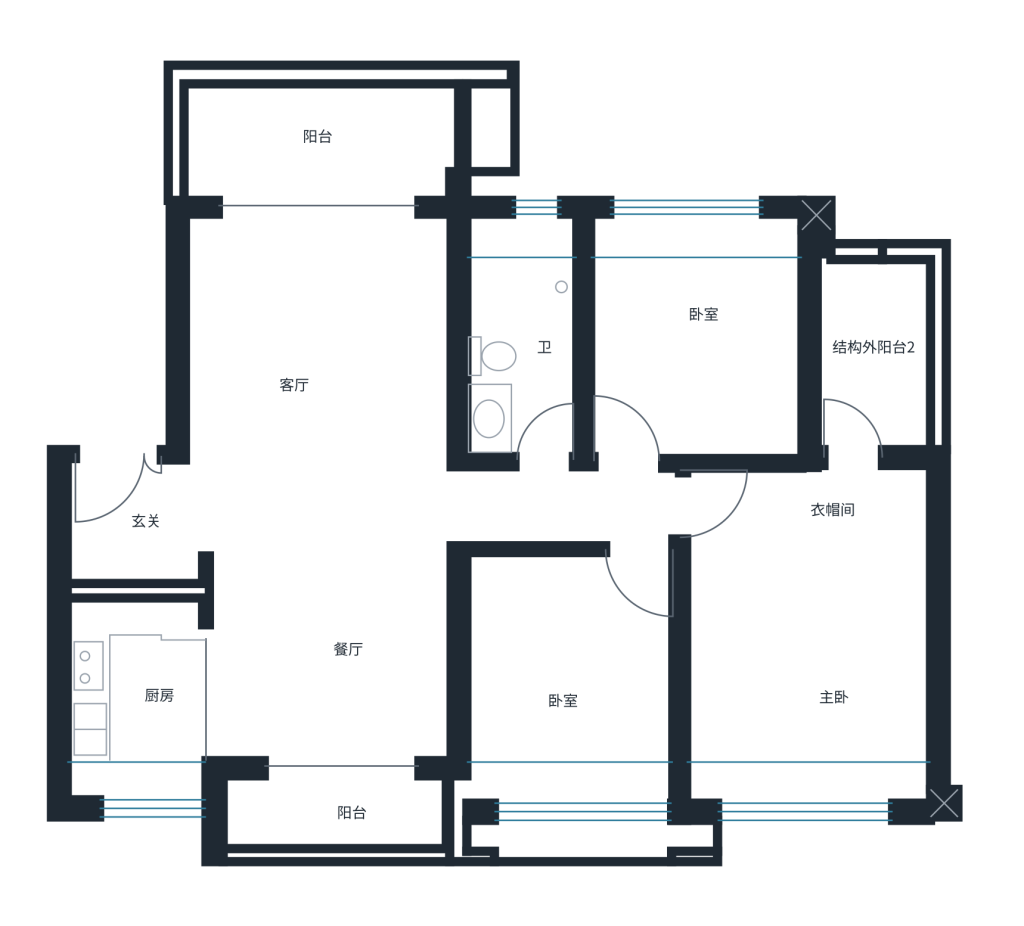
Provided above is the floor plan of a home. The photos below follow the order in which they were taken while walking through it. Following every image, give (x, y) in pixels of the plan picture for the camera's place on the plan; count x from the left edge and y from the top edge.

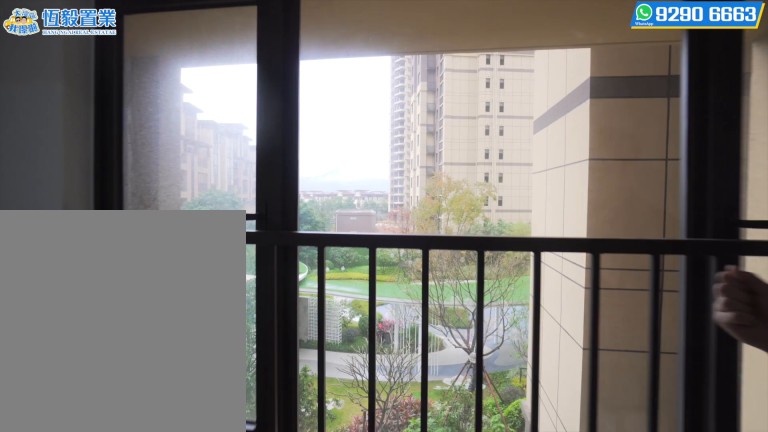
(535, 767)
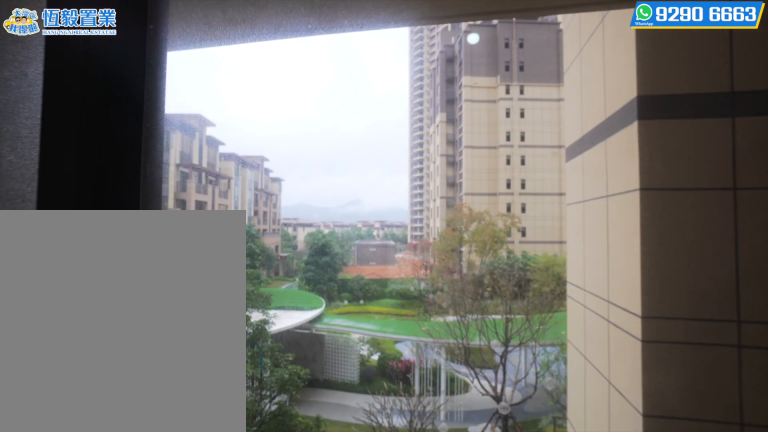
(536, 769)
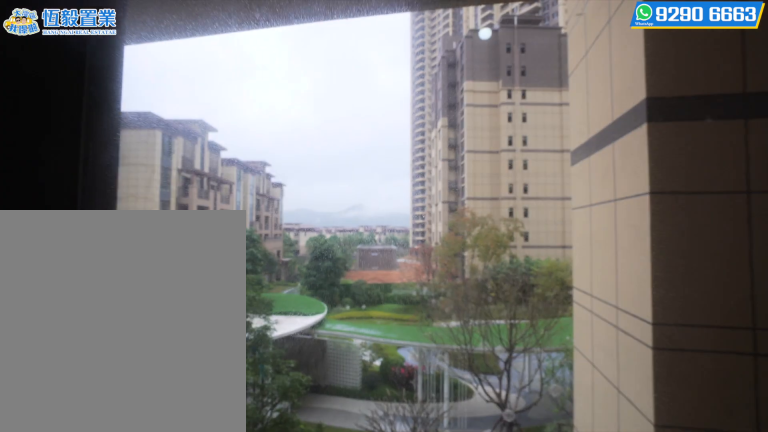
(535, 768)
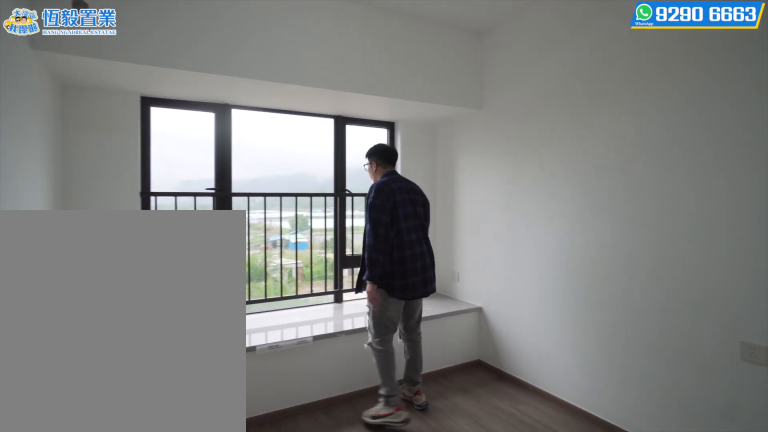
(716, 292)
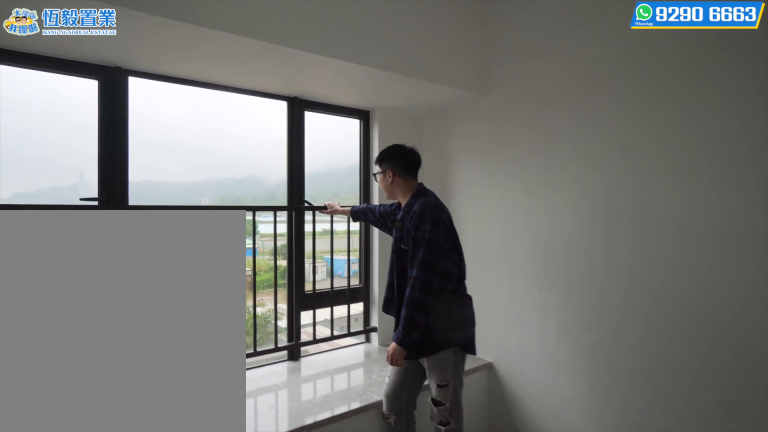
(743, 292)
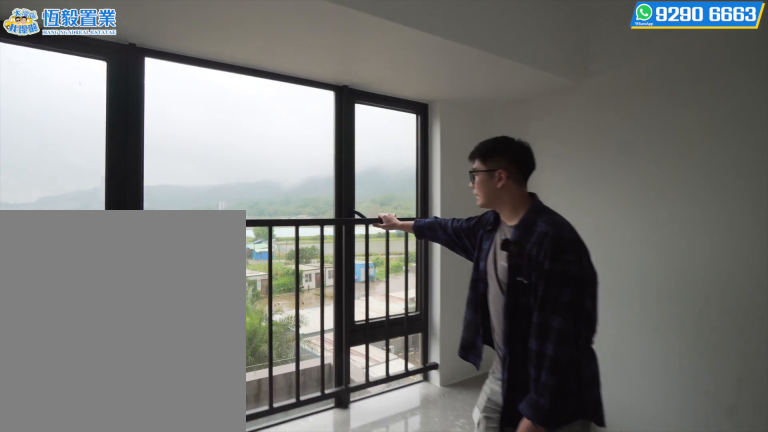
(743, 293)
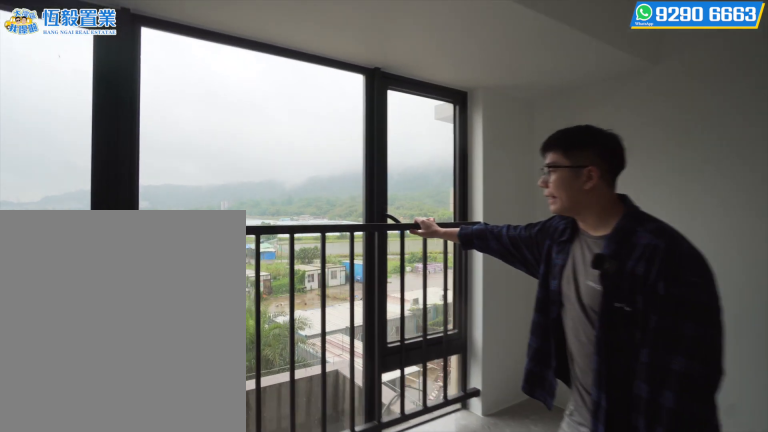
(743, 293)
